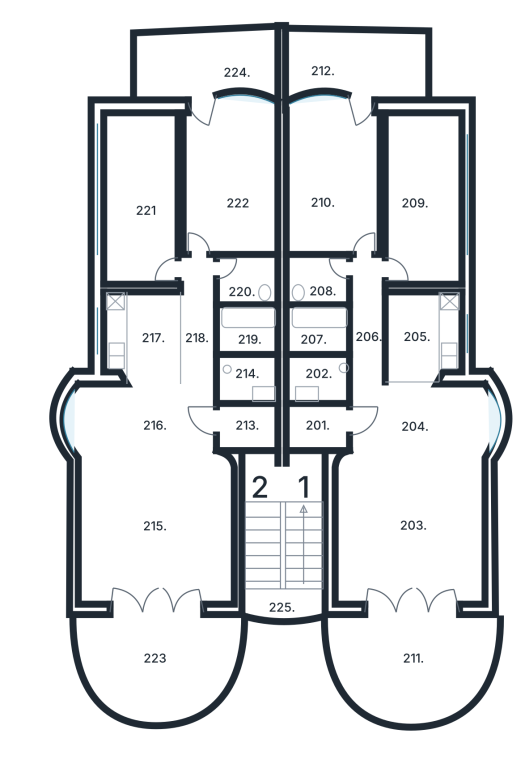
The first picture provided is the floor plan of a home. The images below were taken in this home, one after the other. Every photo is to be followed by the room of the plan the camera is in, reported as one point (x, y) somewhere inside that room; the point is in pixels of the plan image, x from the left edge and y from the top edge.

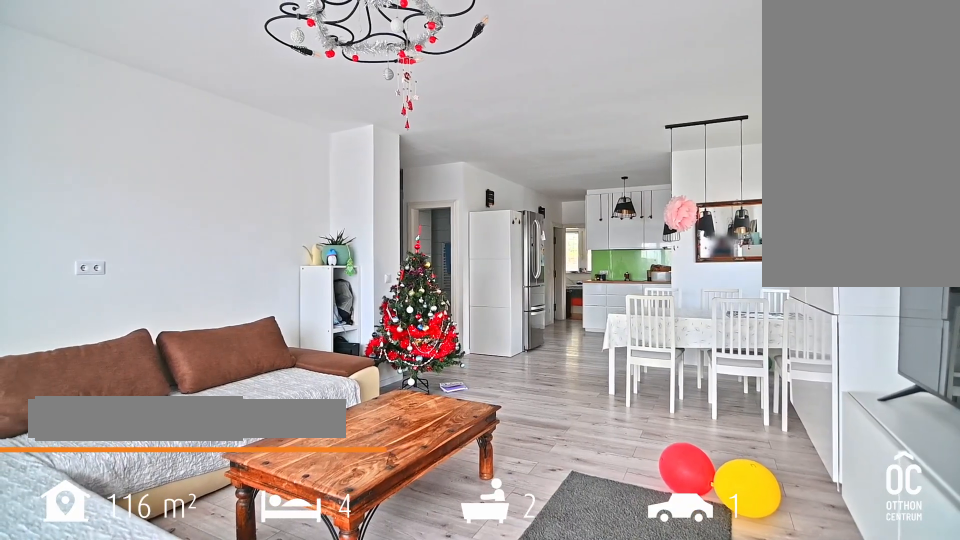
(416, 520)
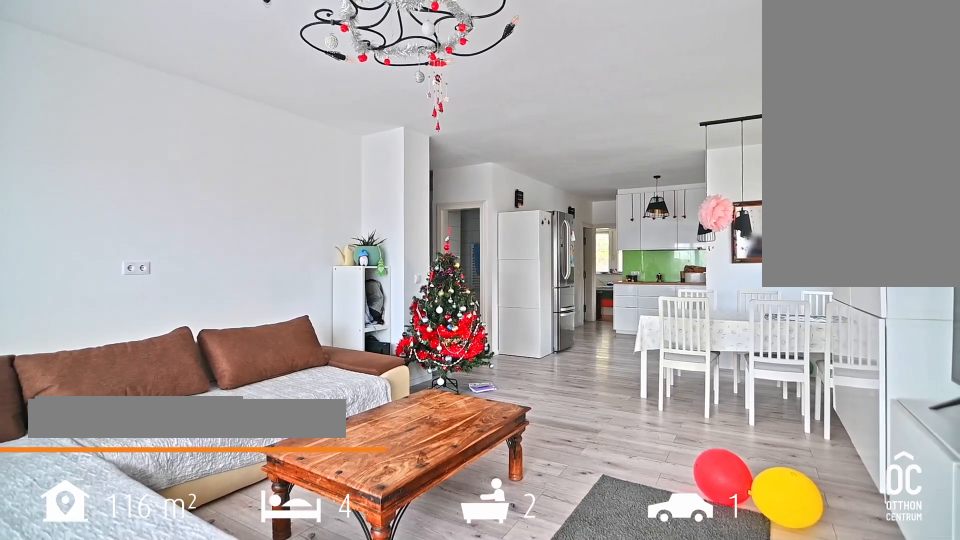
(416, 520)
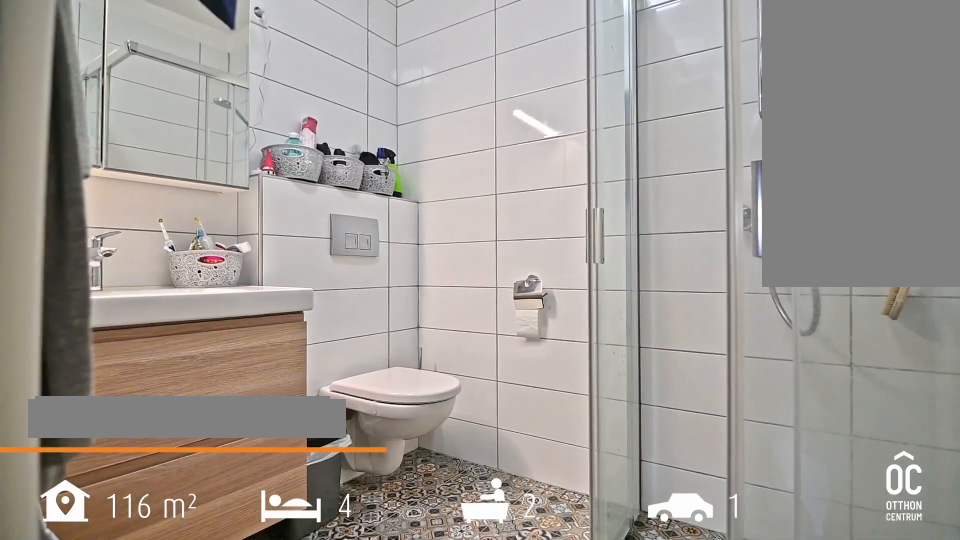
(321, 293)
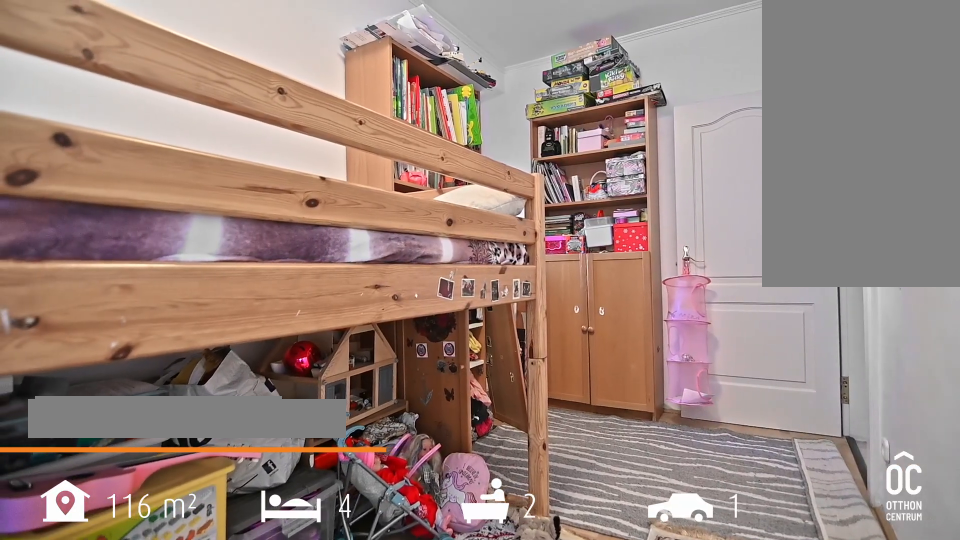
(424, 197)
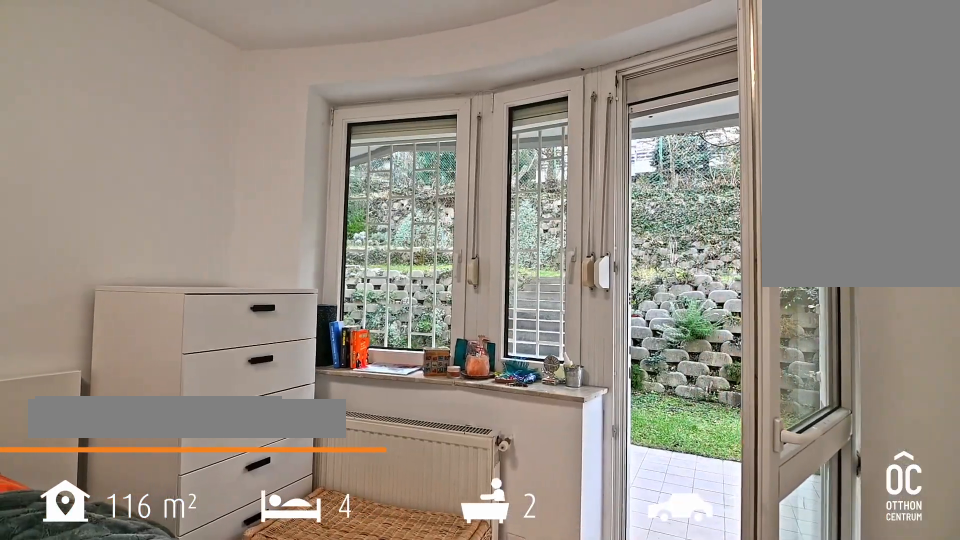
(334, 183)
